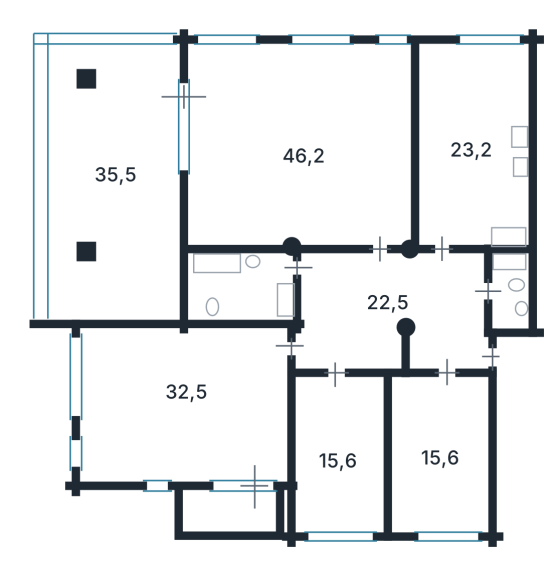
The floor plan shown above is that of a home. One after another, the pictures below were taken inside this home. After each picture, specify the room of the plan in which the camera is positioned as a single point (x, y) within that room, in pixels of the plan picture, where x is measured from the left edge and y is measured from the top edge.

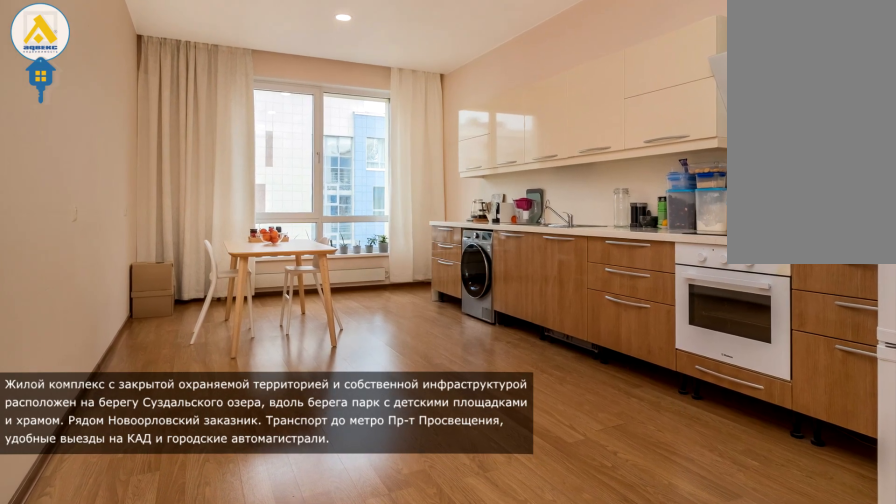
(472, 150)
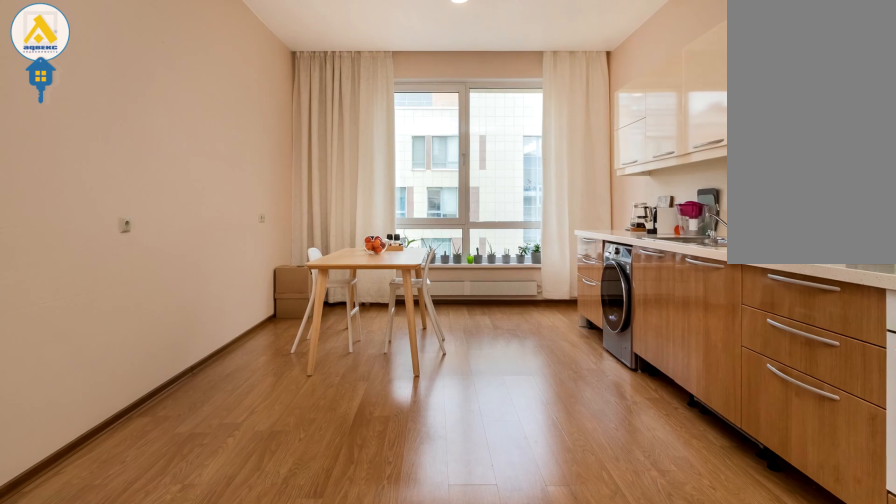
(471, 150)
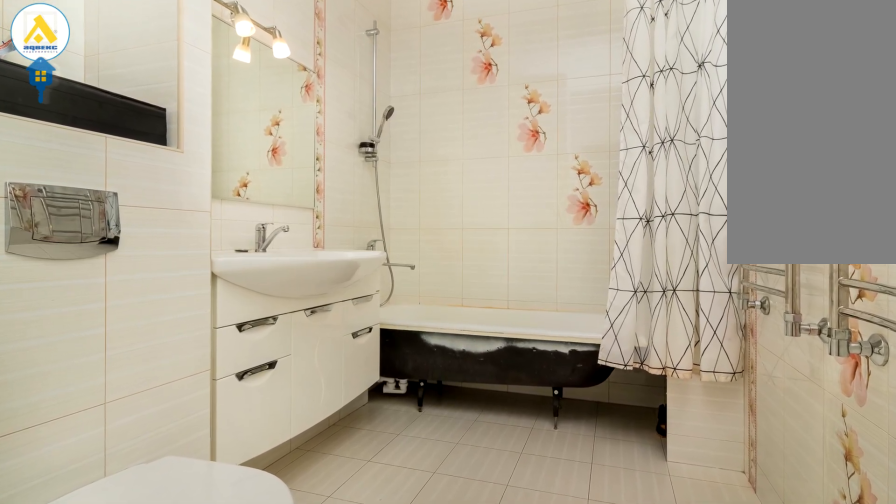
(238, 286)
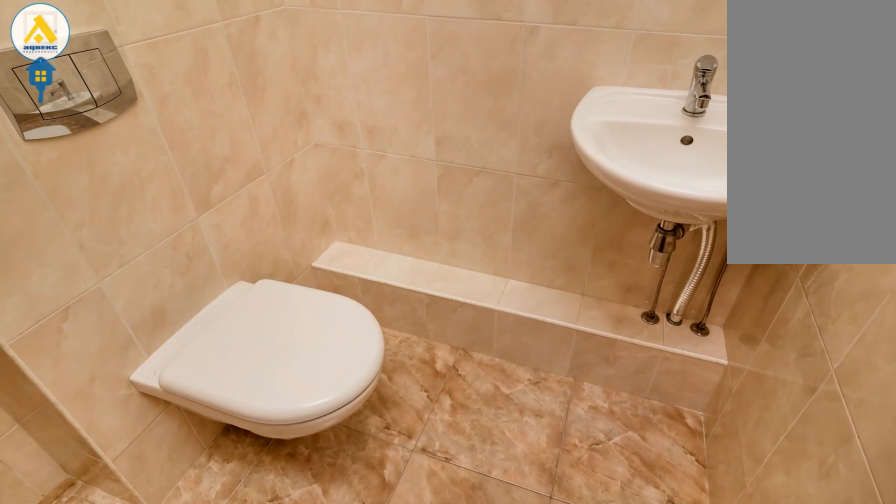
(498, 281)
